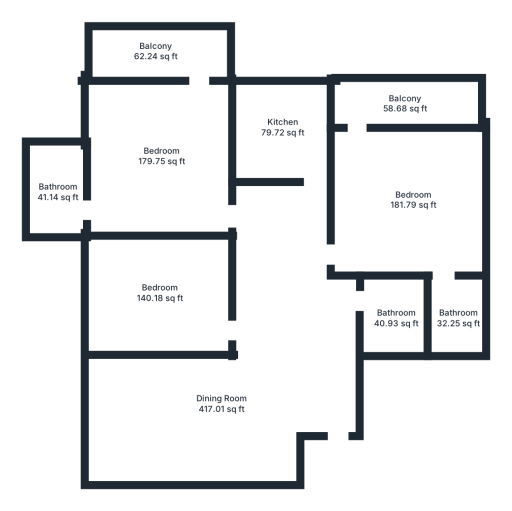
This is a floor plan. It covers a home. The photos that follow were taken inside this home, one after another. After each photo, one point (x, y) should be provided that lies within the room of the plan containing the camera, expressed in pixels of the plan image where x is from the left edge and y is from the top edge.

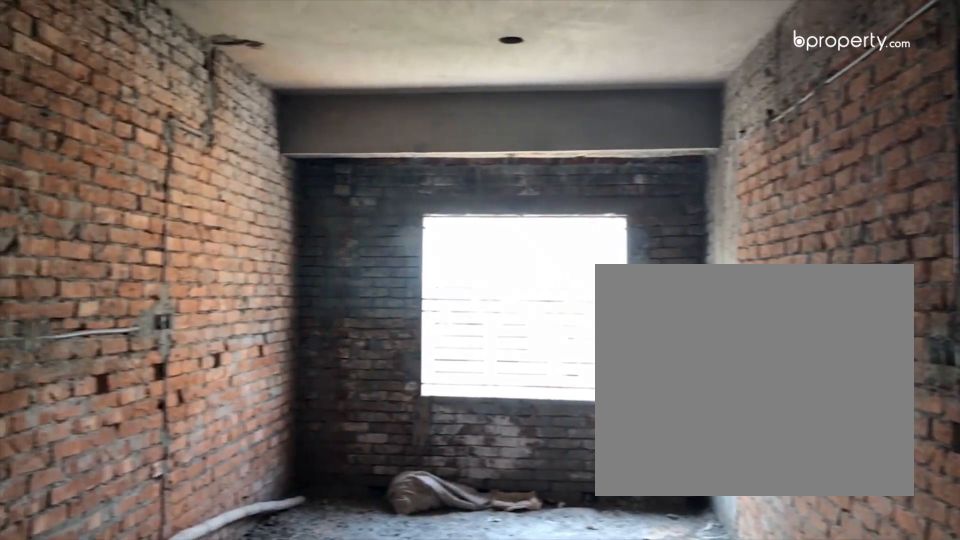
(295, 352)
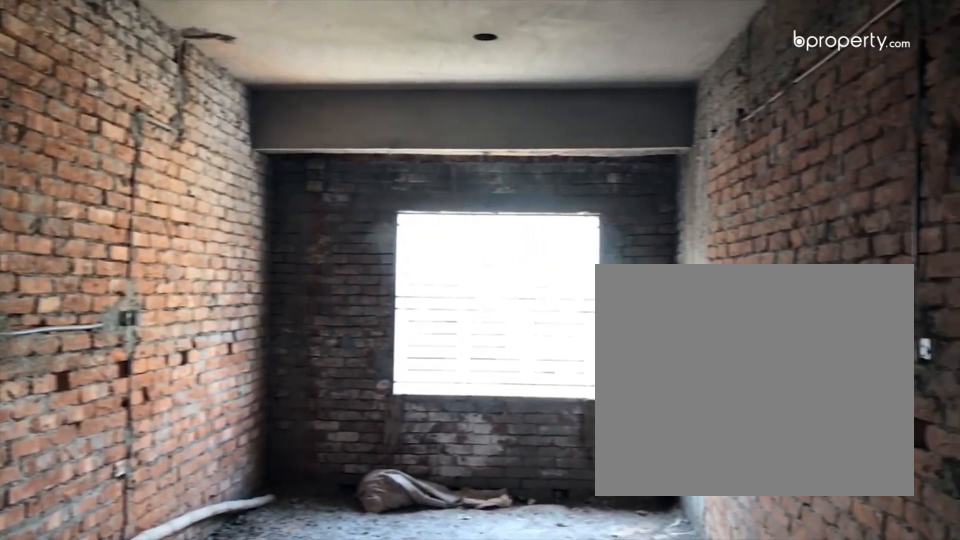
(295, 352)
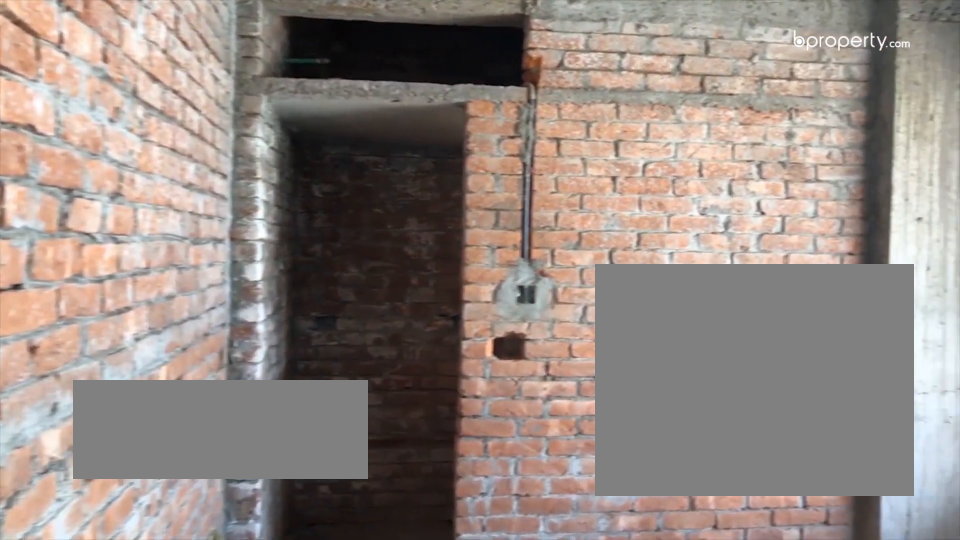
(163, 159)
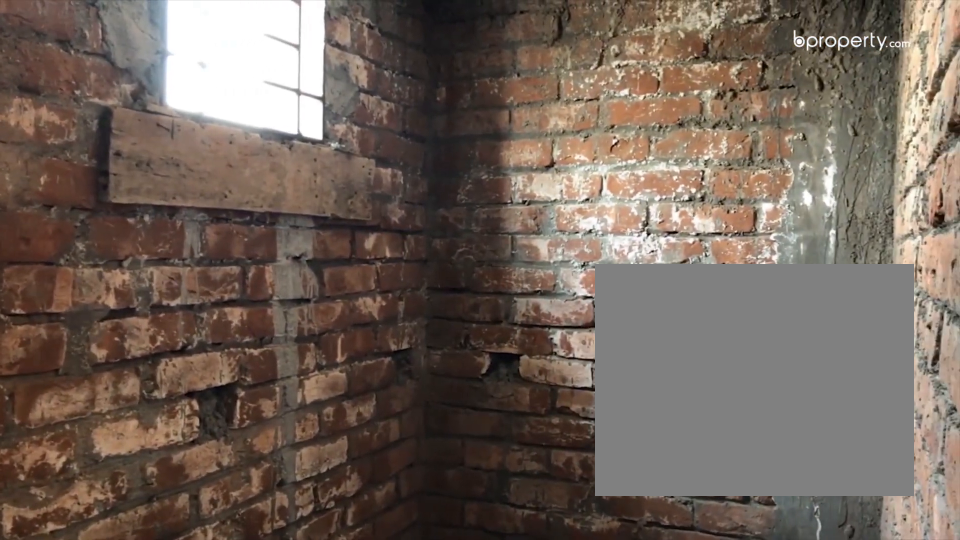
(61, 197)
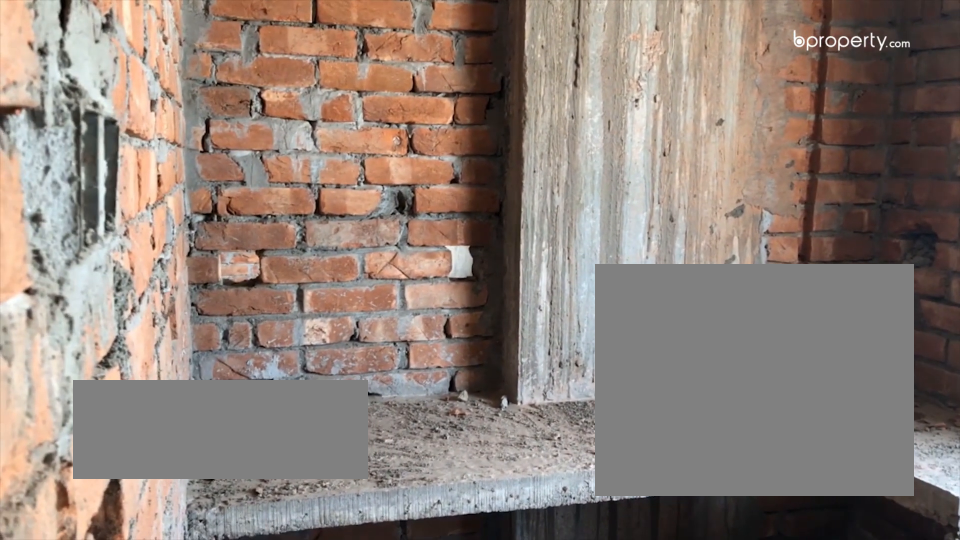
(288, 131)
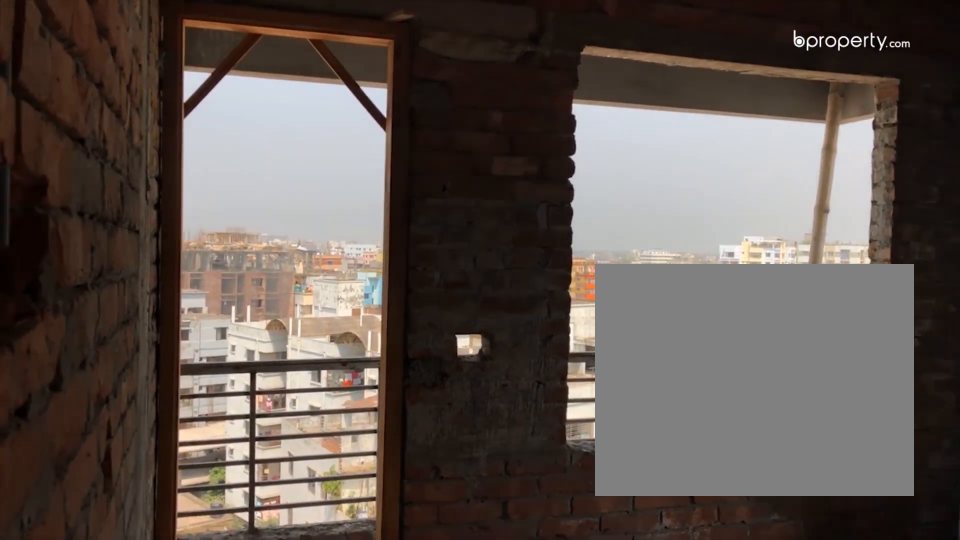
(415, 204)
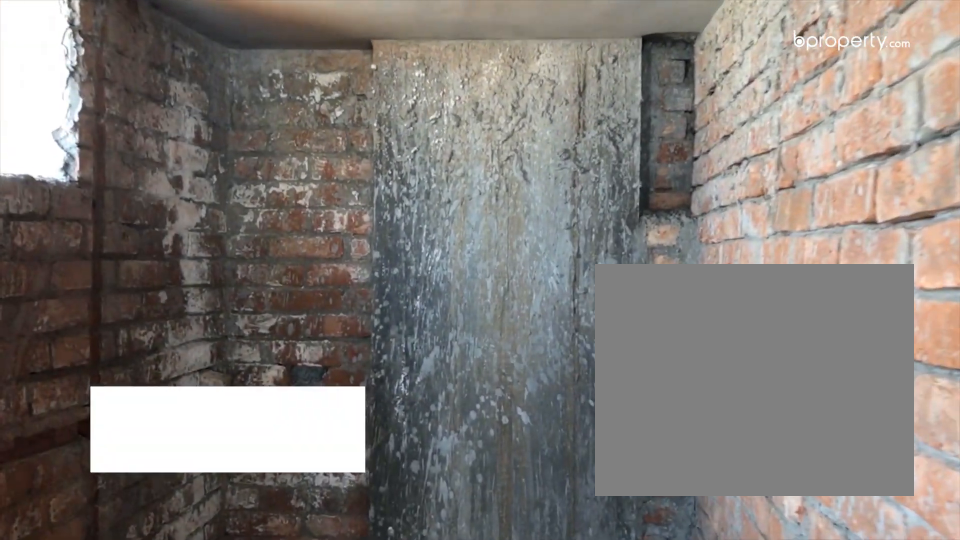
(455, 317)
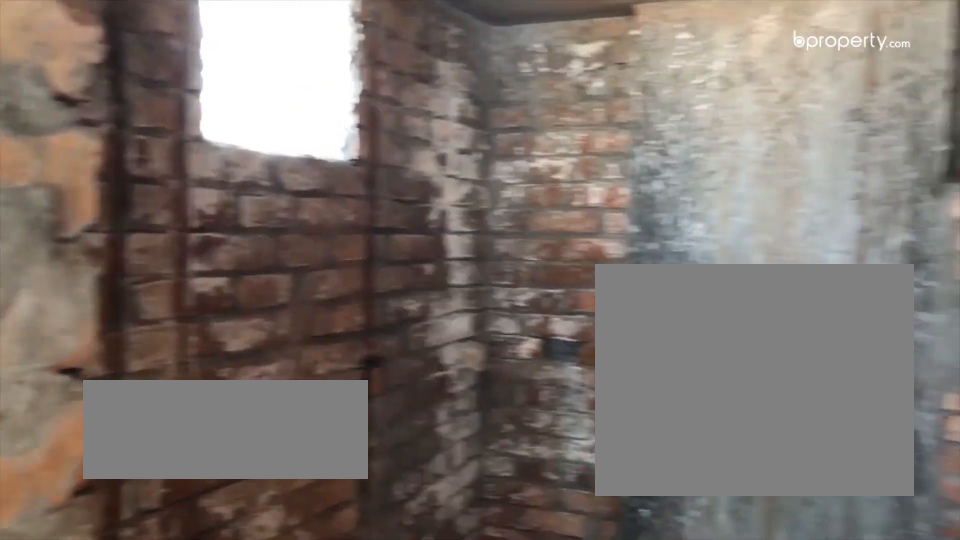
(455, 317)
